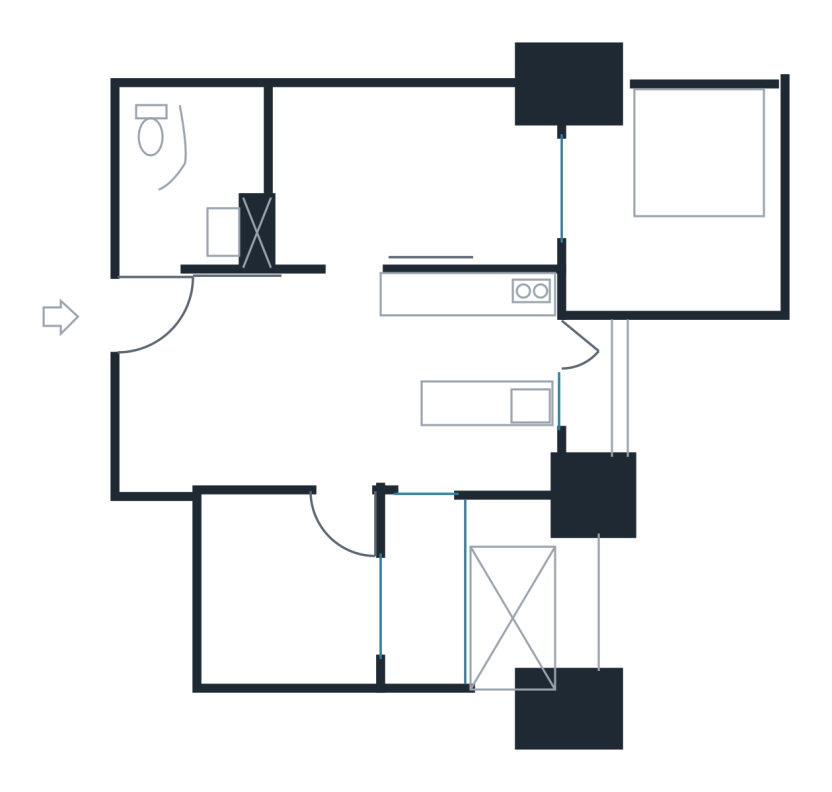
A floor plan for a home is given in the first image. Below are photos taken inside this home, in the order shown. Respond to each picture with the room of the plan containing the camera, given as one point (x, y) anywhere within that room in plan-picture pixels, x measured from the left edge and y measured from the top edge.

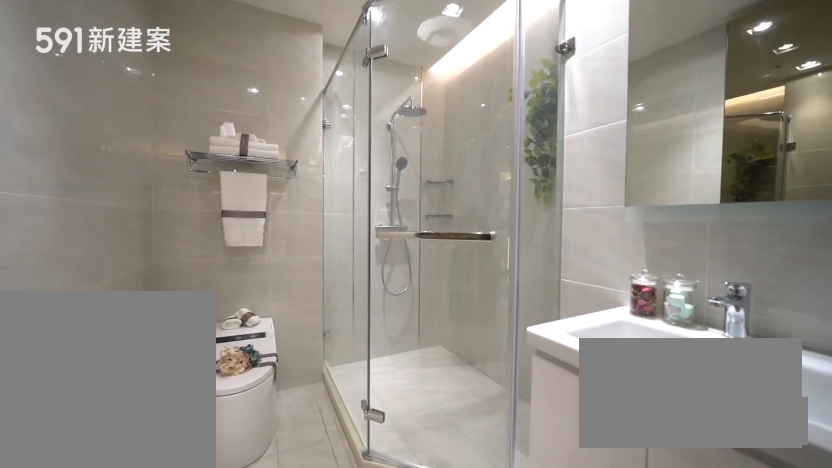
(201, 174)
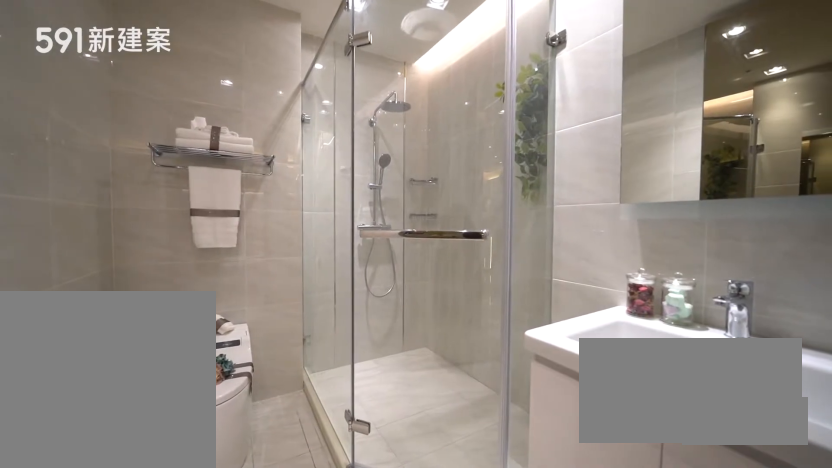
(201, 174)
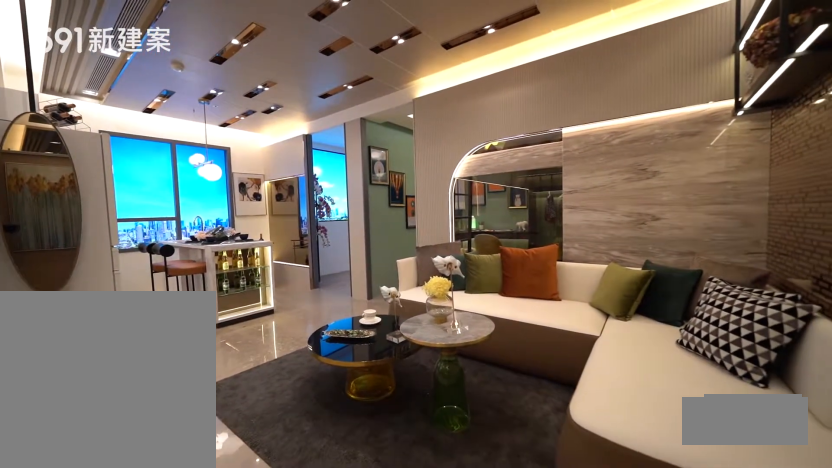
(250, 382)
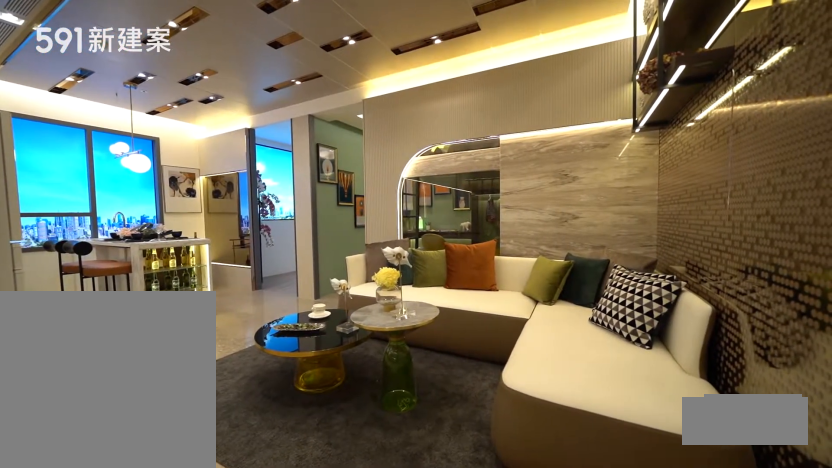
(250, 382)
